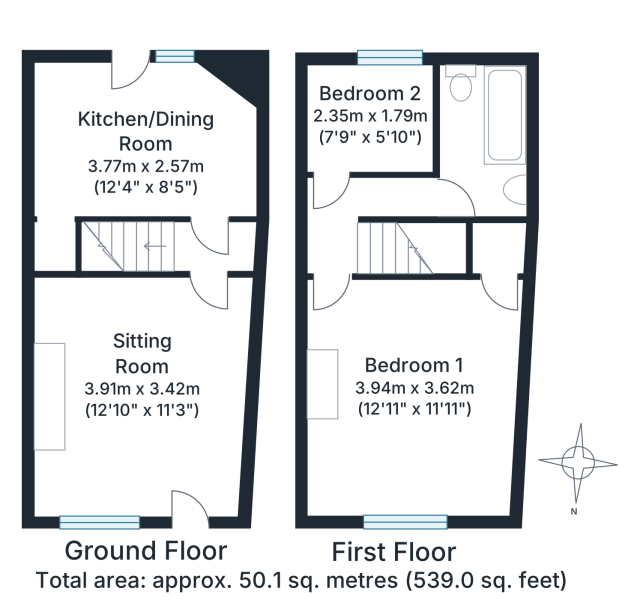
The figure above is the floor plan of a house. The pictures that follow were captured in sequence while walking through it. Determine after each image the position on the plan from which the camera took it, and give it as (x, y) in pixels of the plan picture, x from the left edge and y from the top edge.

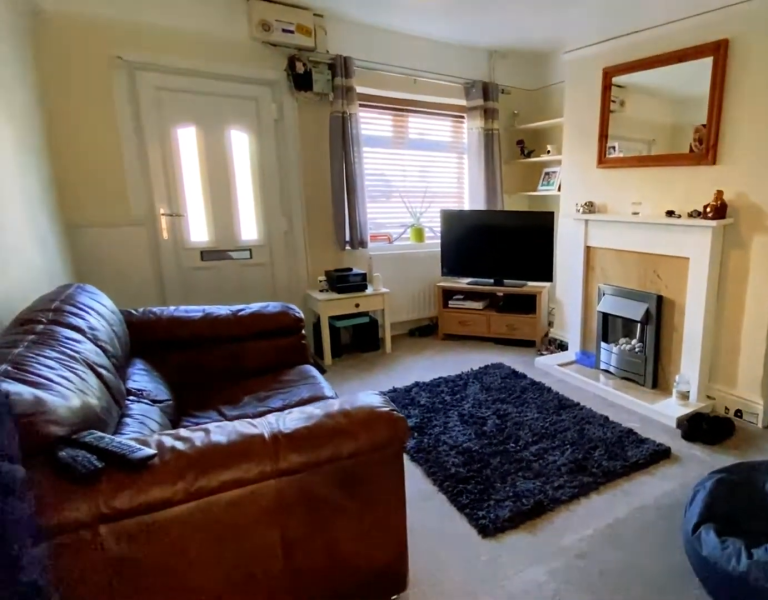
(207, 261)
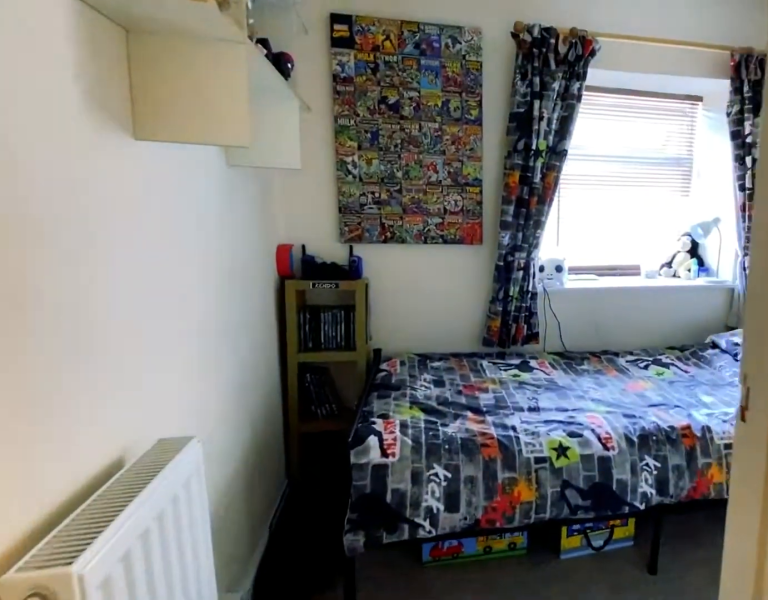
(332, 161)
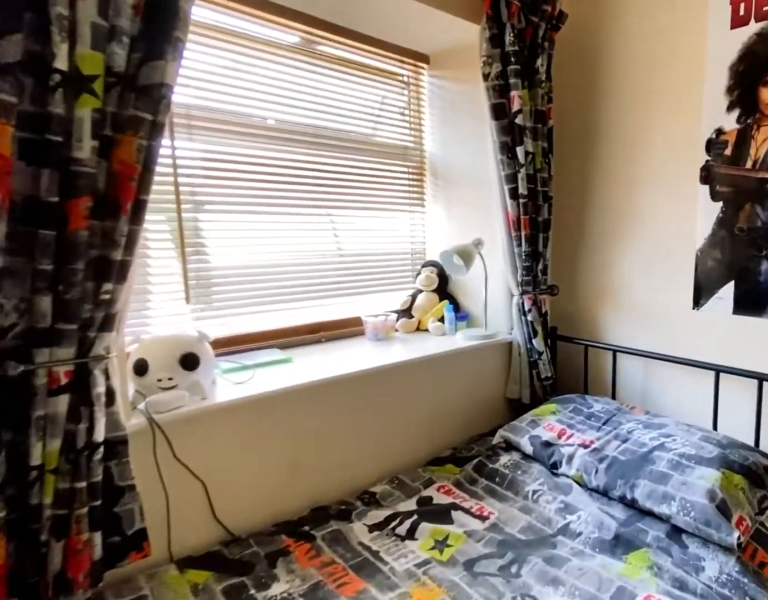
(332, 161)
